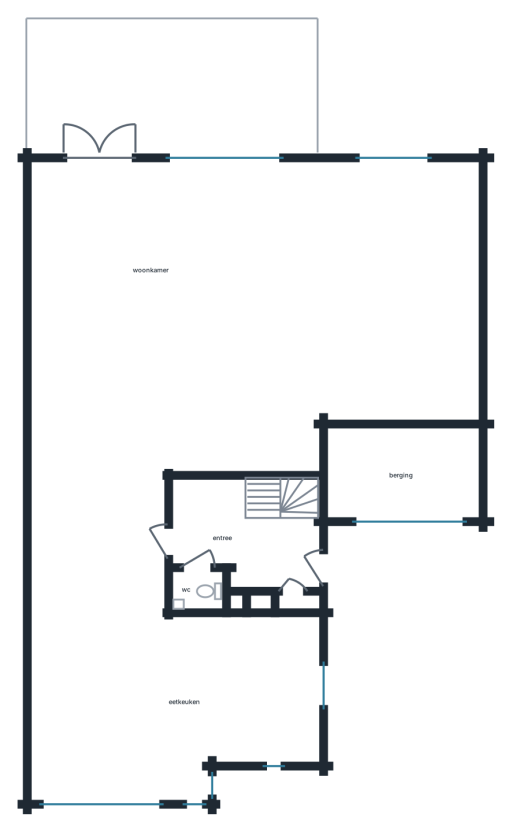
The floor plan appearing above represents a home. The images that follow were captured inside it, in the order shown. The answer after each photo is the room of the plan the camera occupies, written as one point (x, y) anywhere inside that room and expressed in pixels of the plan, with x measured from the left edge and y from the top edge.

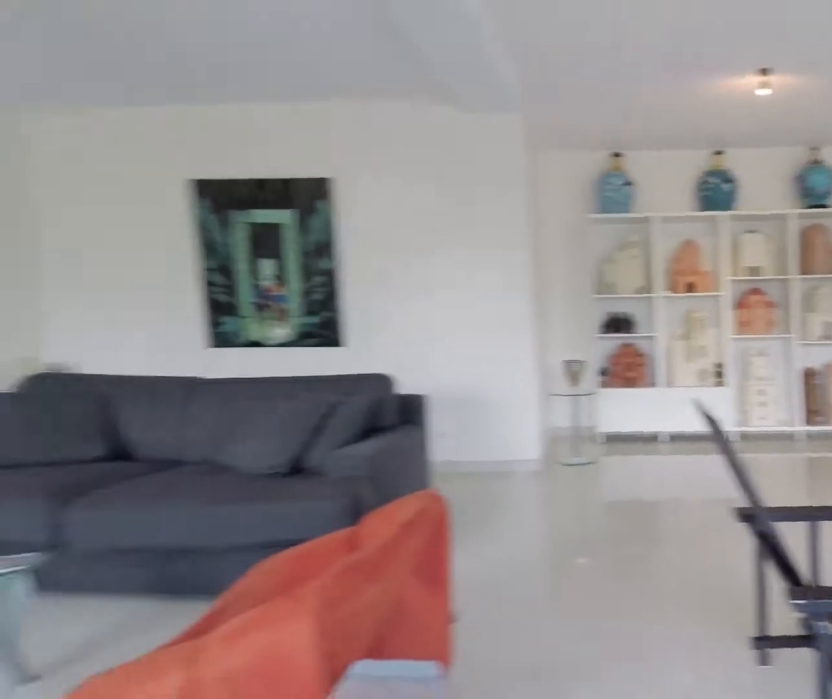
(233, 327)
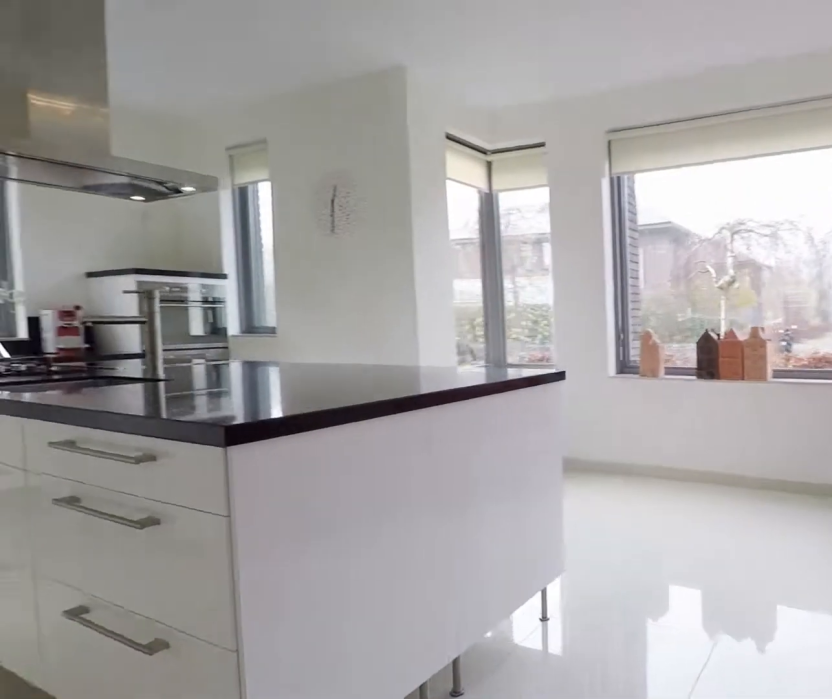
(166, 702)
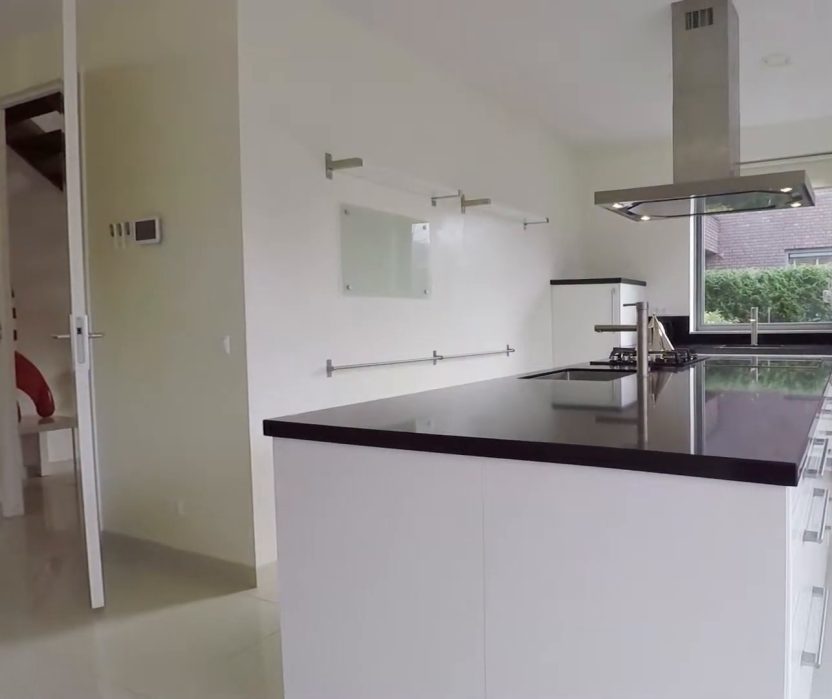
(166, 702)
